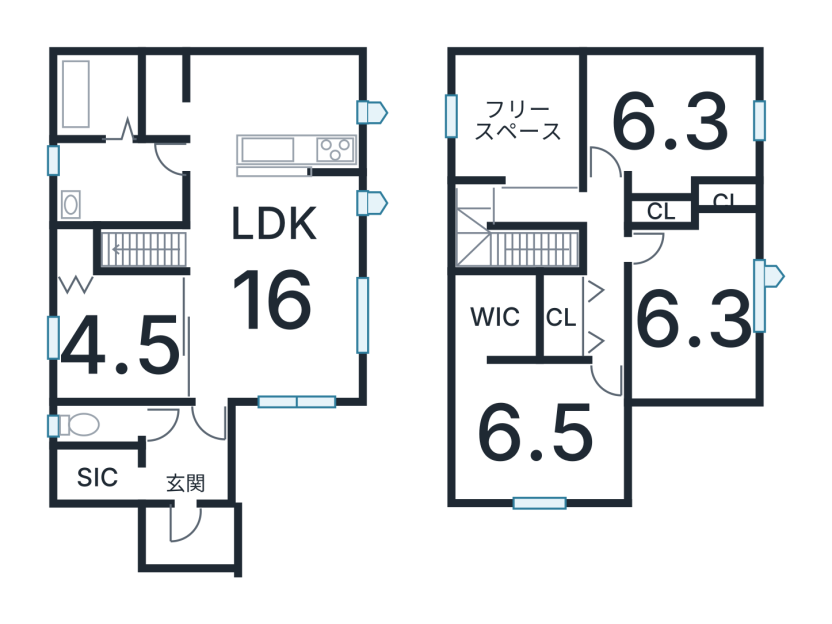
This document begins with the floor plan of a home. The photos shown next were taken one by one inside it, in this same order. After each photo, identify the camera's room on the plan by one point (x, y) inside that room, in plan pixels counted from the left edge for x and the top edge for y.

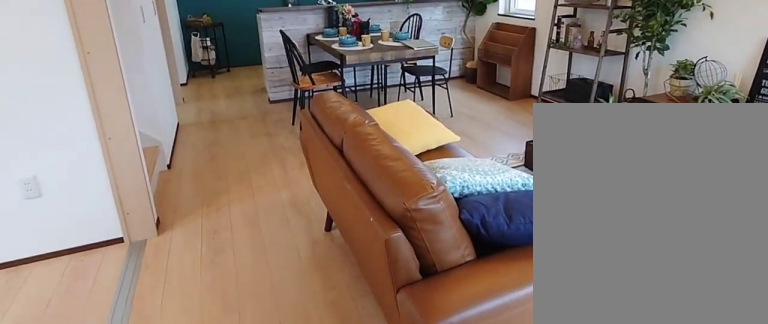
(274, 287)
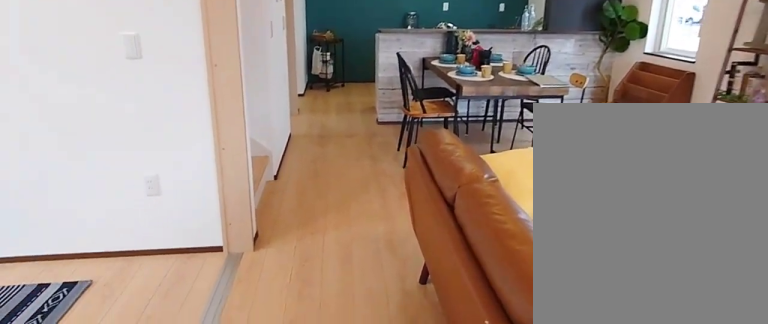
(274, 287)
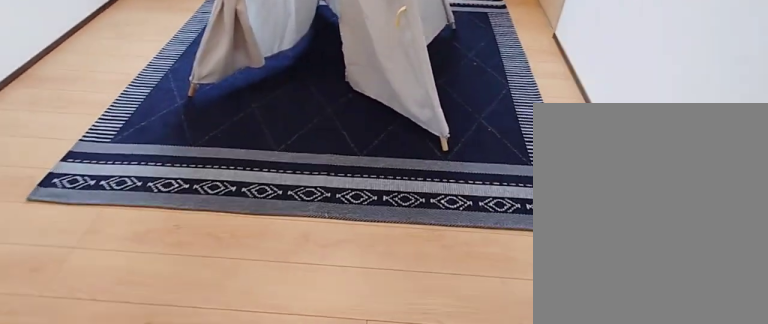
(111, 331)
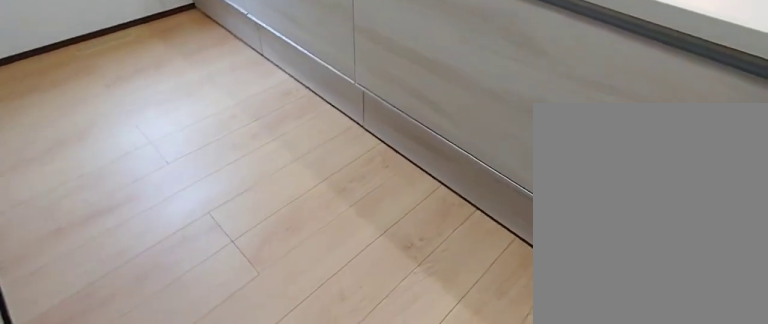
(279, 117)
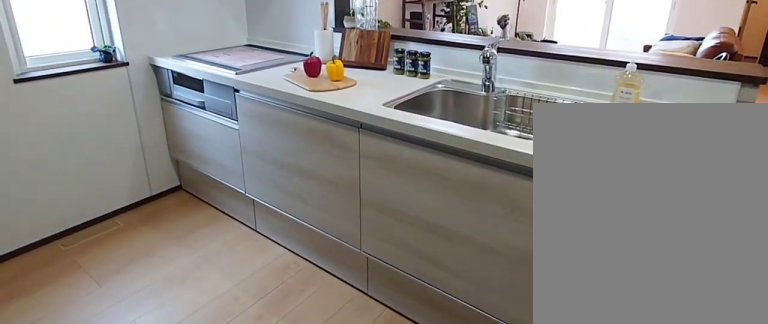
(279, 117)
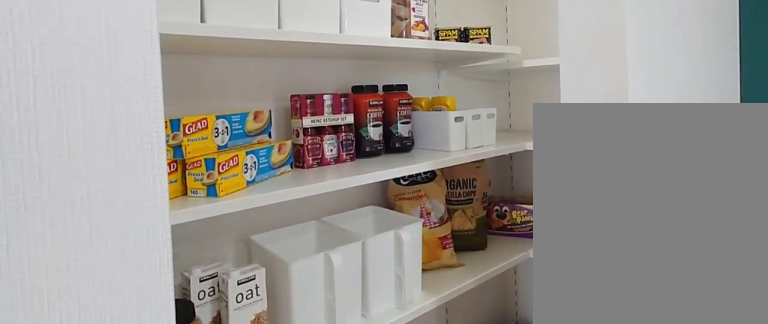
(168, 99)
